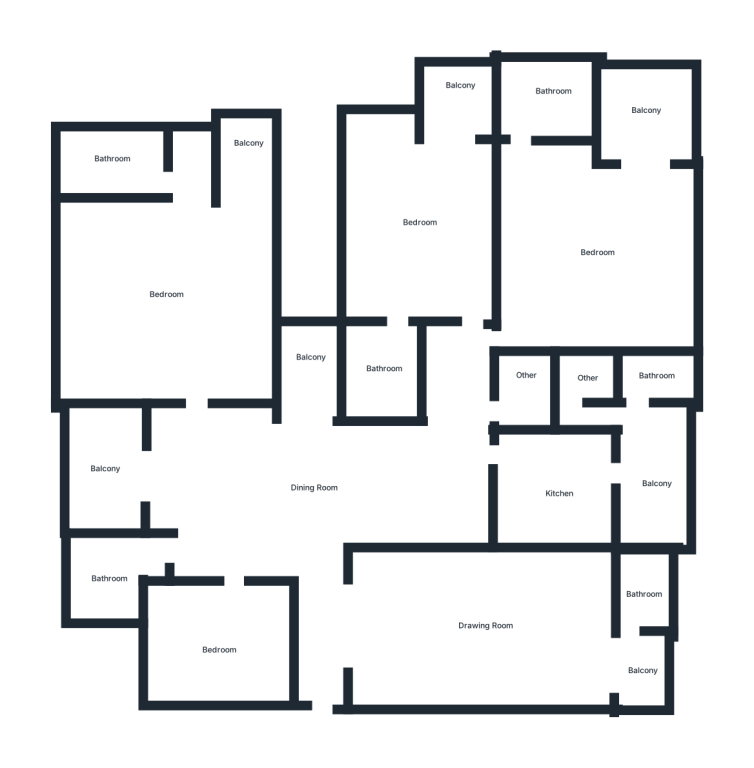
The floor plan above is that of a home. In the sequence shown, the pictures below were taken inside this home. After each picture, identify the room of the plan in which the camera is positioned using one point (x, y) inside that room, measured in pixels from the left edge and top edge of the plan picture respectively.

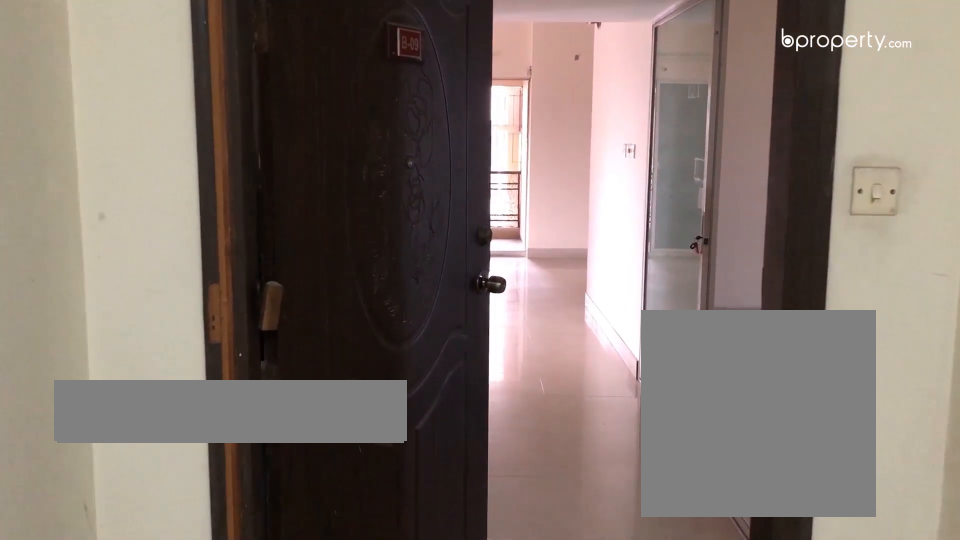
(321, 689)
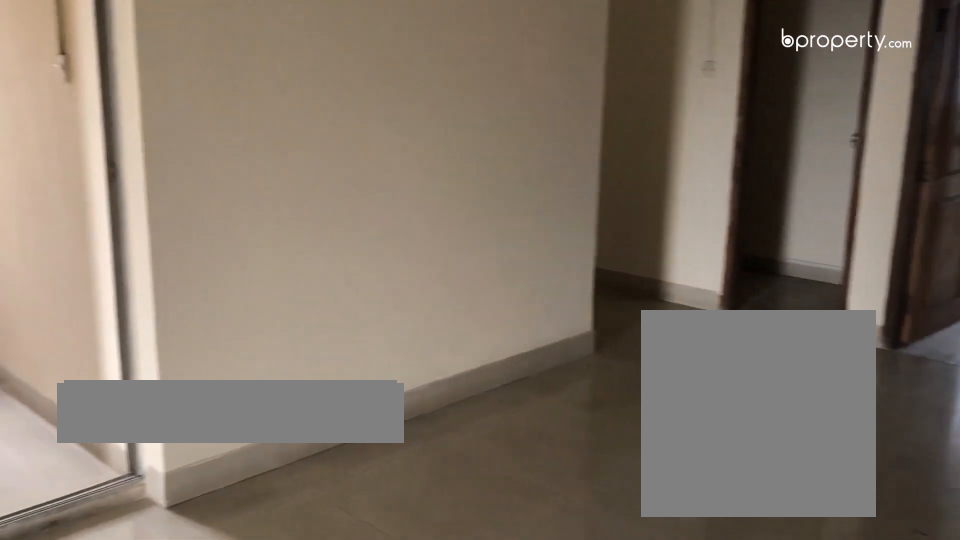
(321, 483)
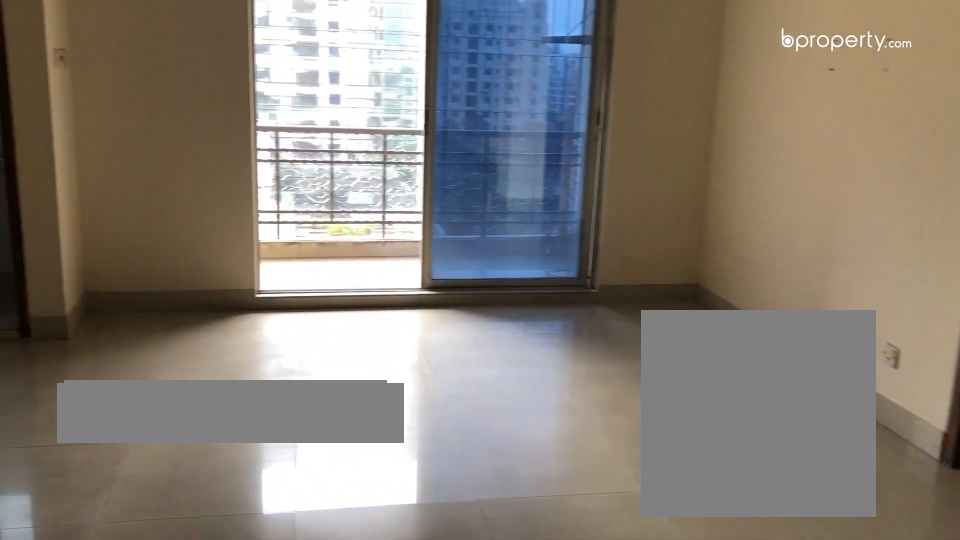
(321, 483)
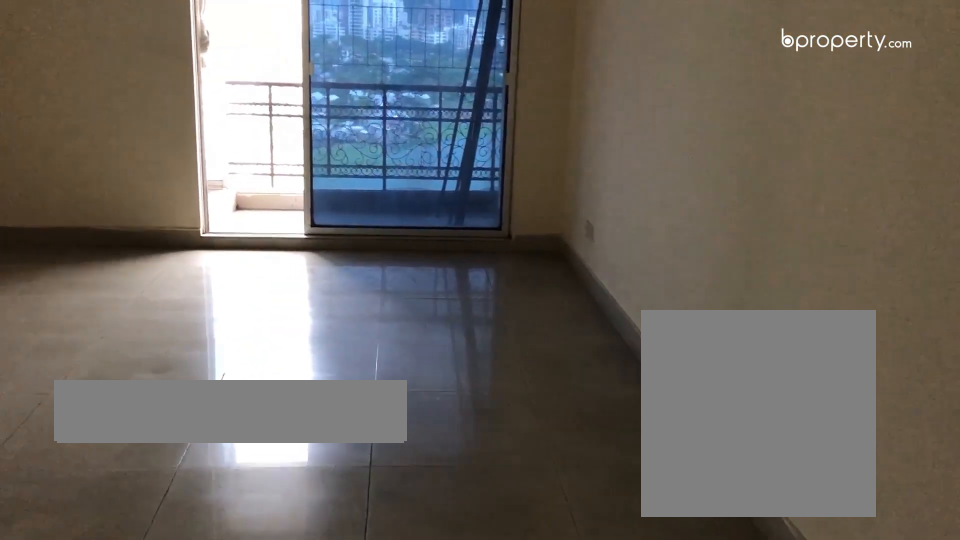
(482, 619)
